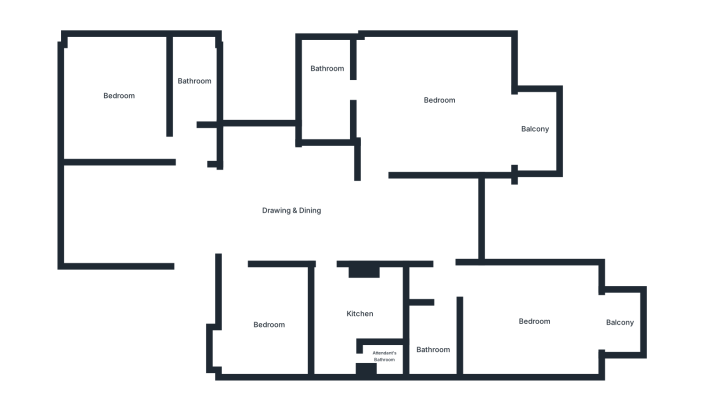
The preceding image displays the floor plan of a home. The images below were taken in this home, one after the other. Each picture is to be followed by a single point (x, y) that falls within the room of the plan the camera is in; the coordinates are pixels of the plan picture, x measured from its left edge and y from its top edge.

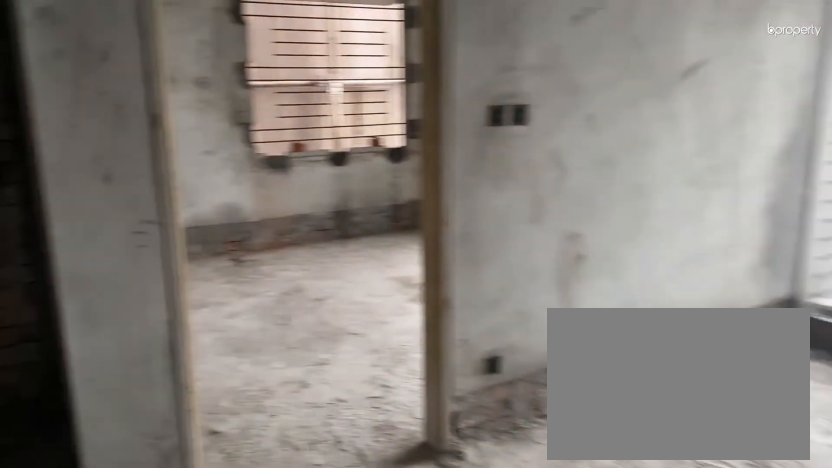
(411, 220)
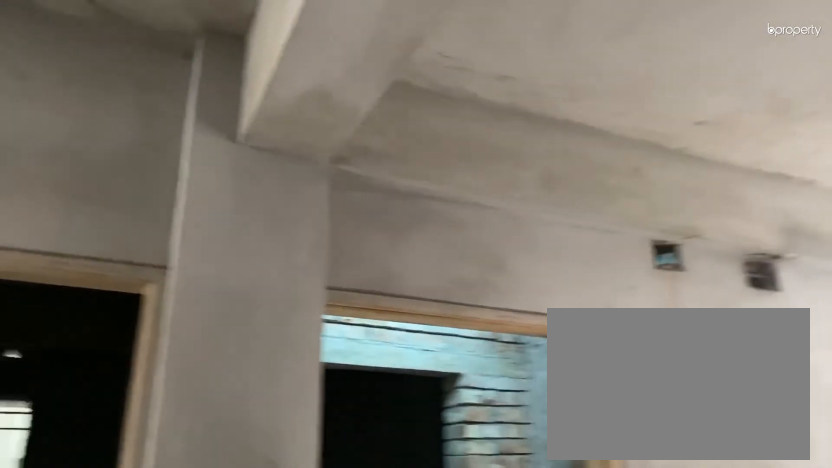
(171, 213)
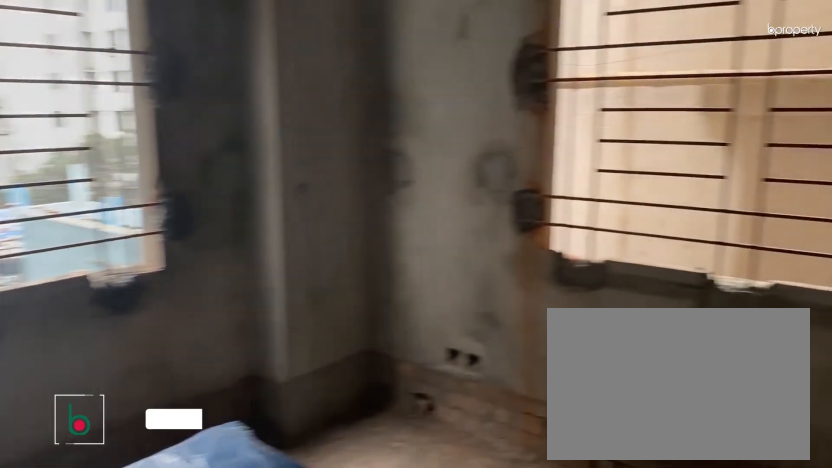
(117, 97)
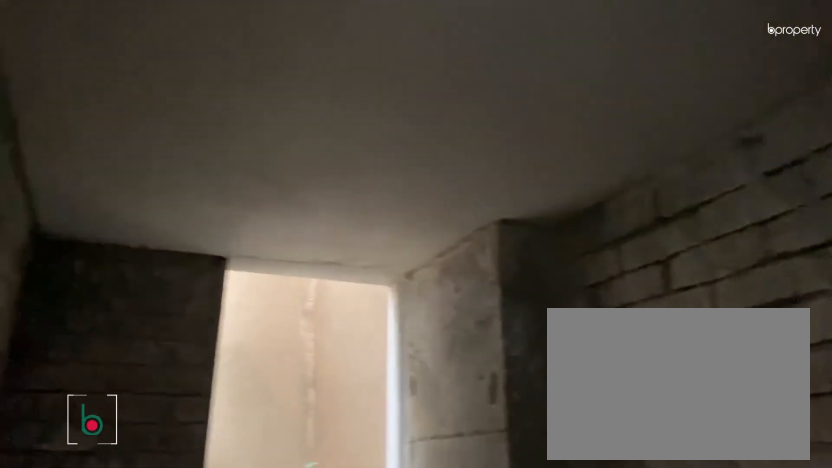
(191, 83)
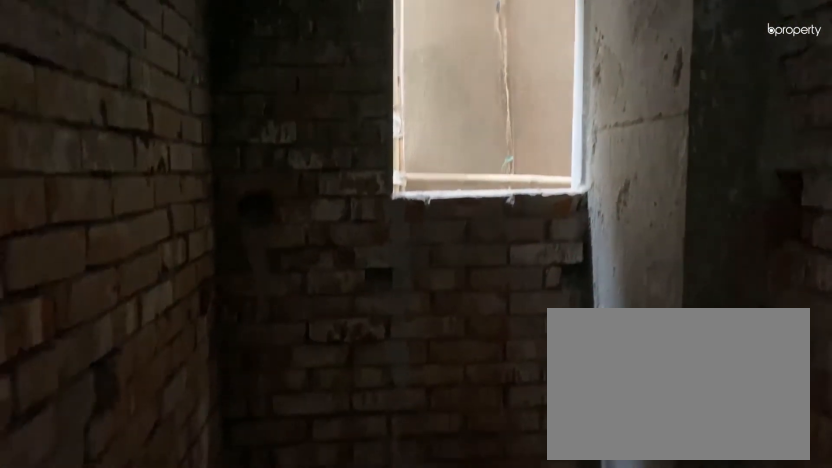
(191, 83)
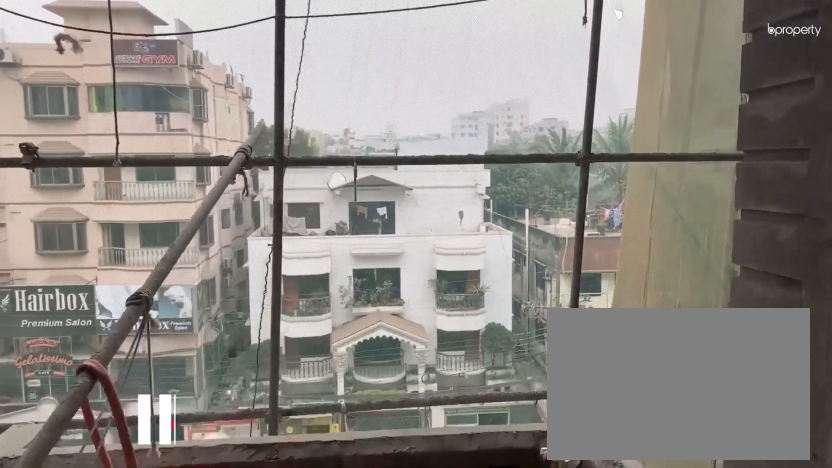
(530, 129)
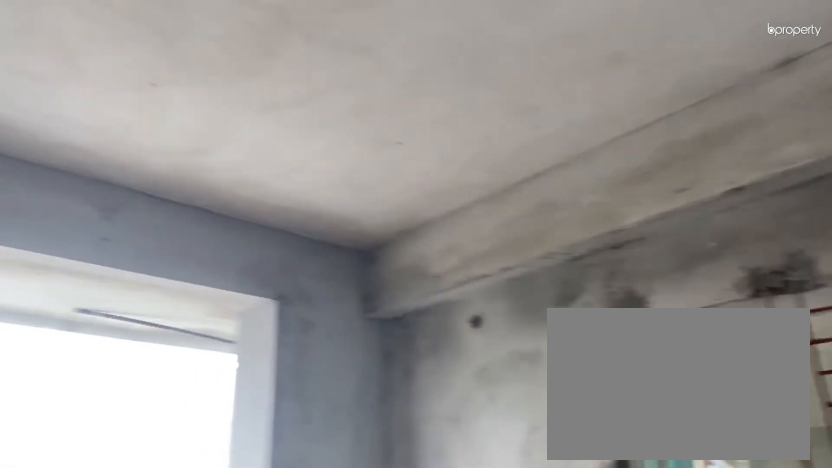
(534, 324)
